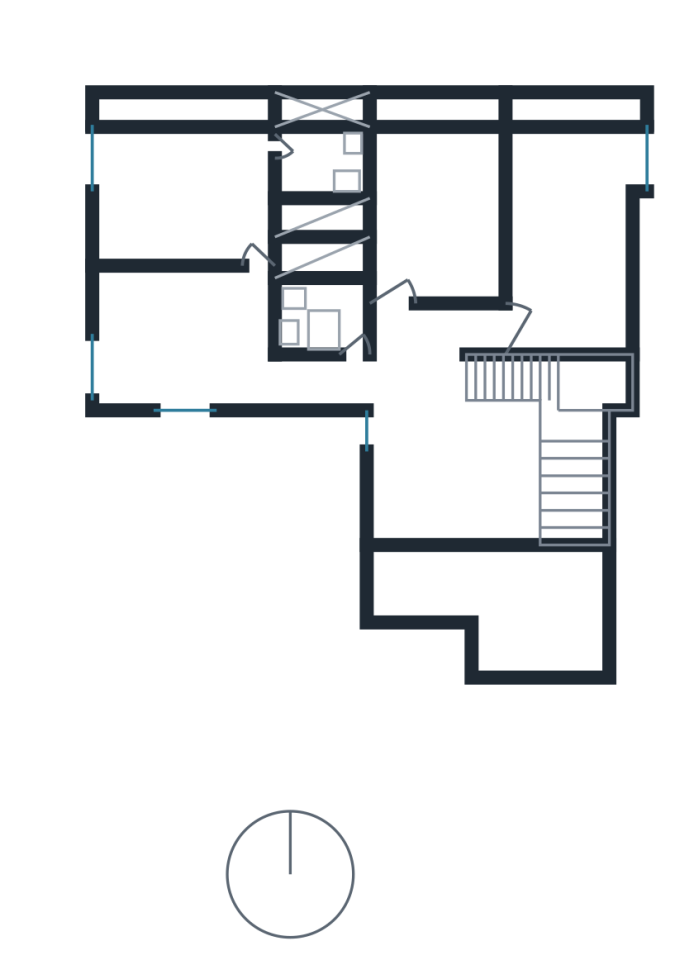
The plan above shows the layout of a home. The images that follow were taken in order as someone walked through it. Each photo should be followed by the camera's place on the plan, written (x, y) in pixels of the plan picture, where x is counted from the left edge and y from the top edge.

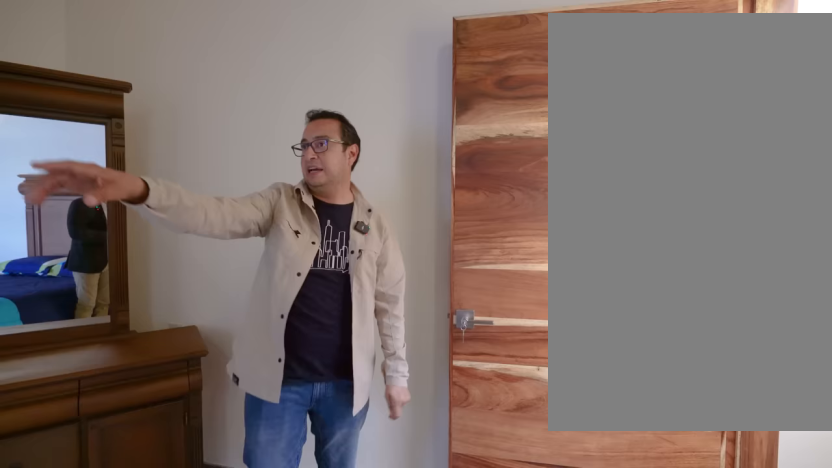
(545, 323)
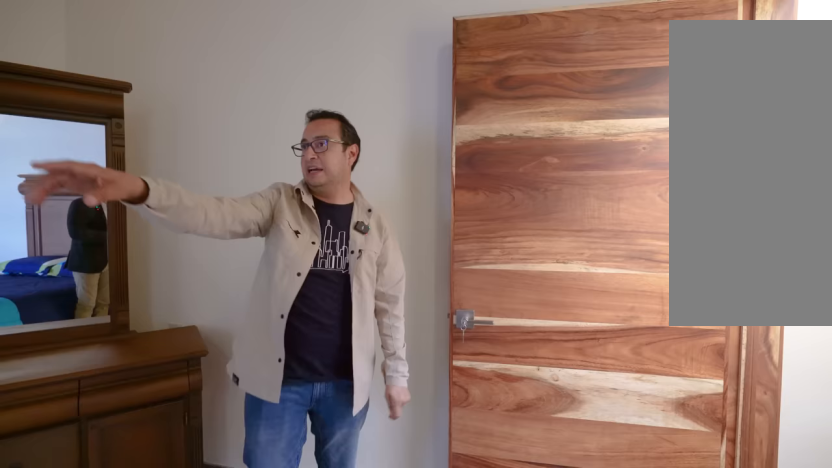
(546, 324)
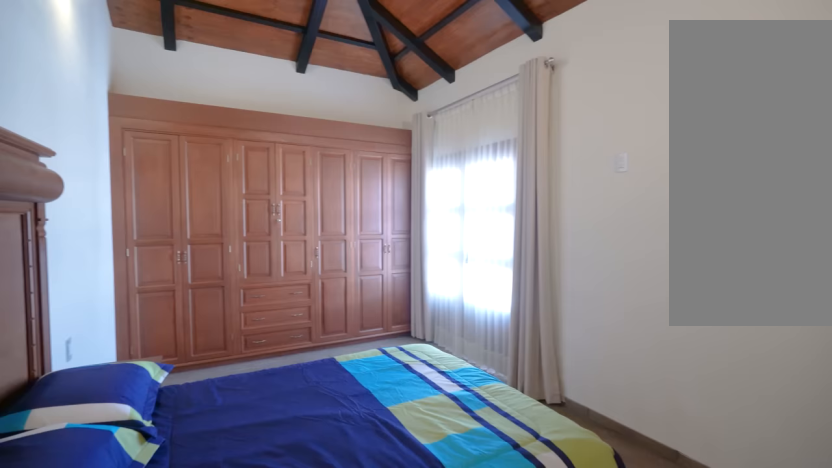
(545, 322)
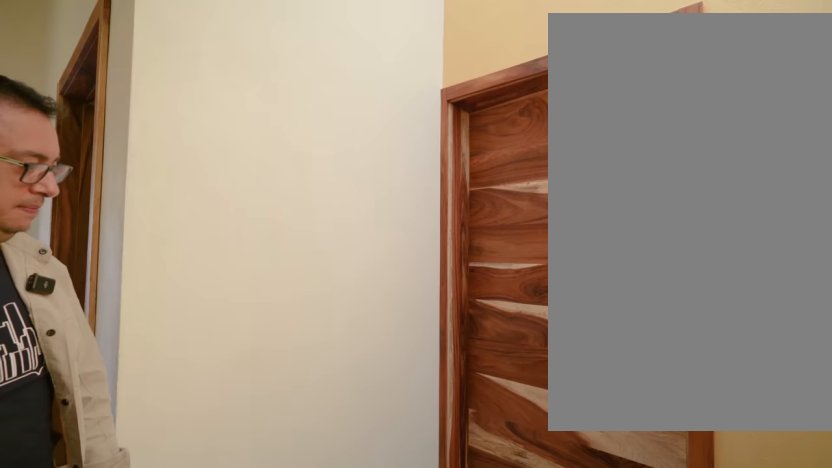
(460, 322)
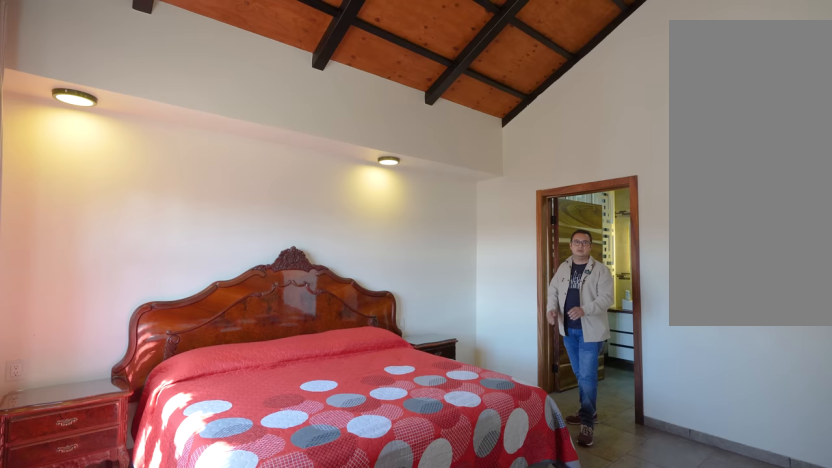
(236, 220)
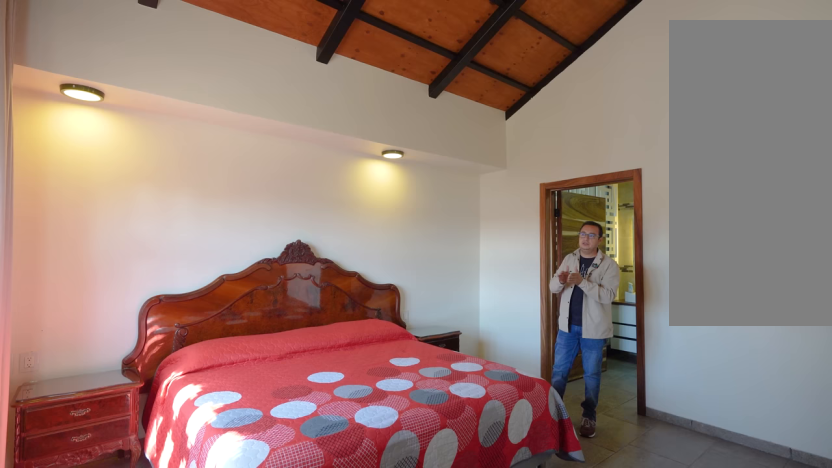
(188, 236)
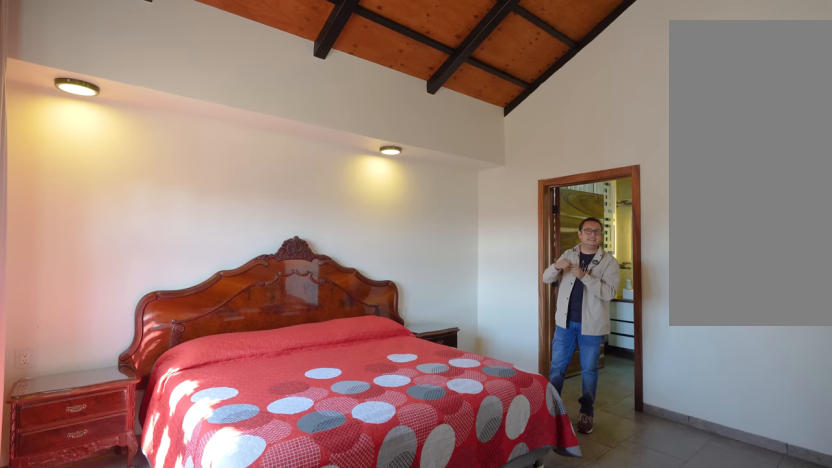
(188, 237)
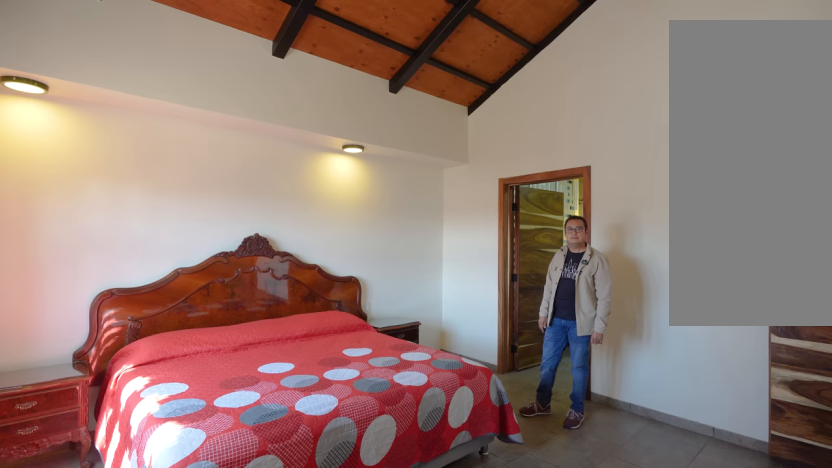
(188, 236)
